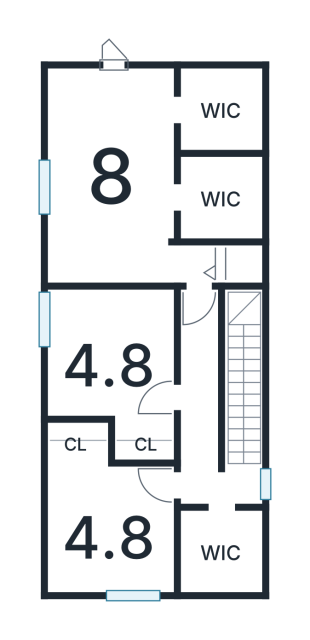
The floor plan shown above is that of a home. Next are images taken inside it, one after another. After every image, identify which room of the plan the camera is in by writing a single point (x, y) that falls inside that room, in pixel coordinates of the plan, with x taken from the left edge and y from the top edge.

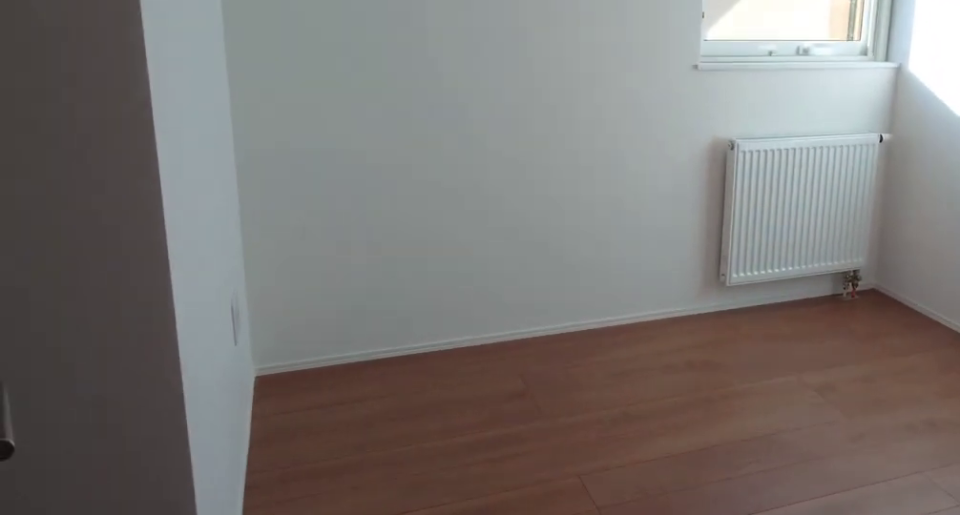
(114, 358)
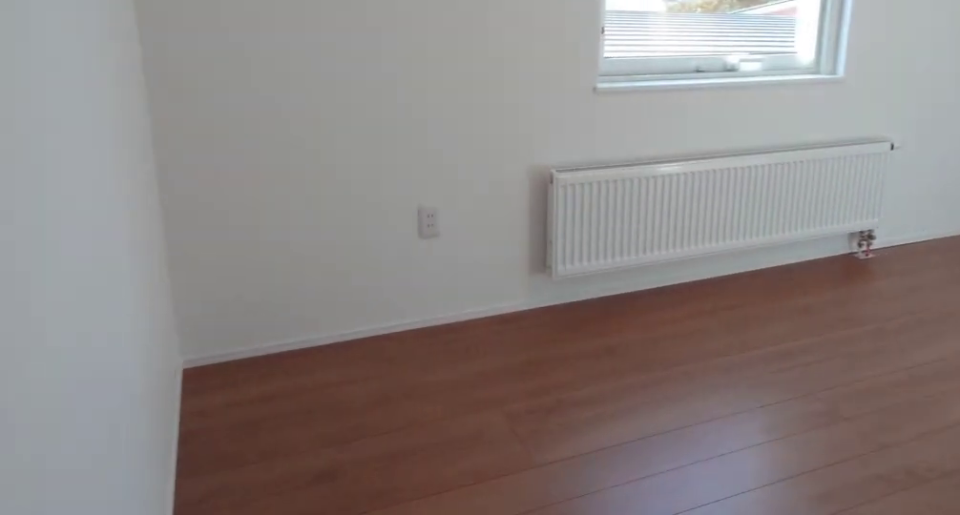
(107, 191)
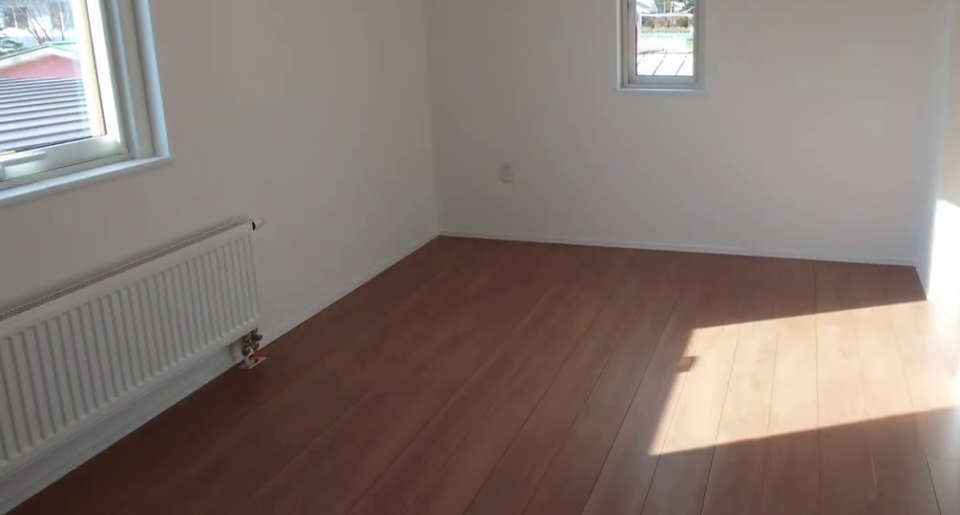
(107, 191)
